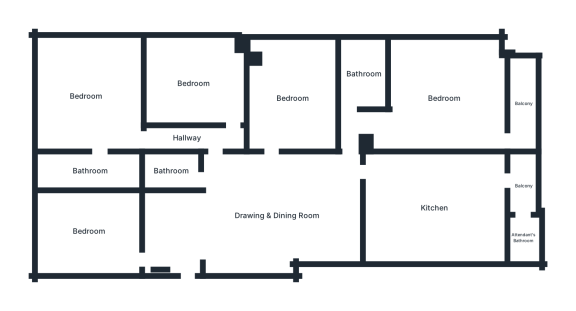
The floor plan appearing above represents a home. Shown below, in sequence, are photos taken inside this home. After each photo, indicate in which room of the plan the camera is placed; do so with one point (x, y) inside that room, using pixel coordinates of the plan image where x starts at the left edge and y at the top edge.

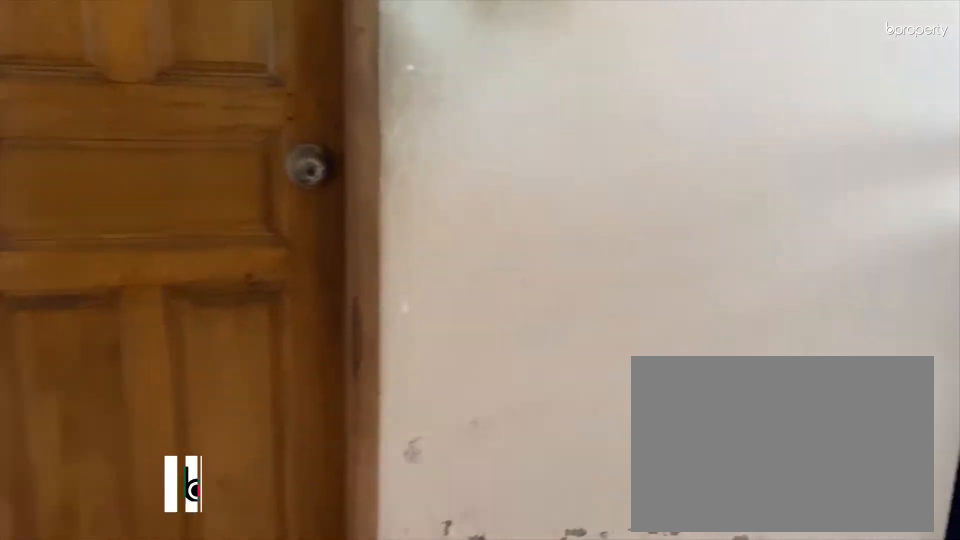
(365, 123)
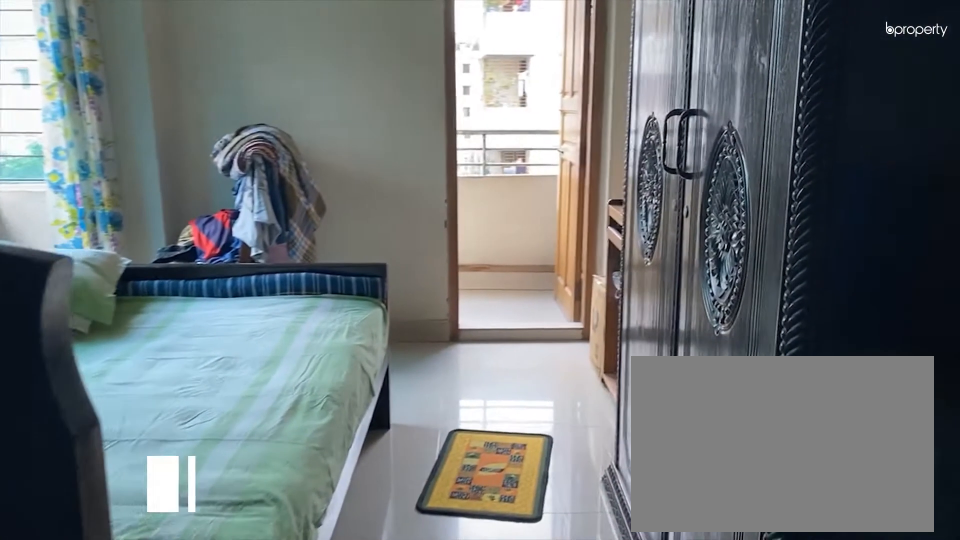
(441, 100)
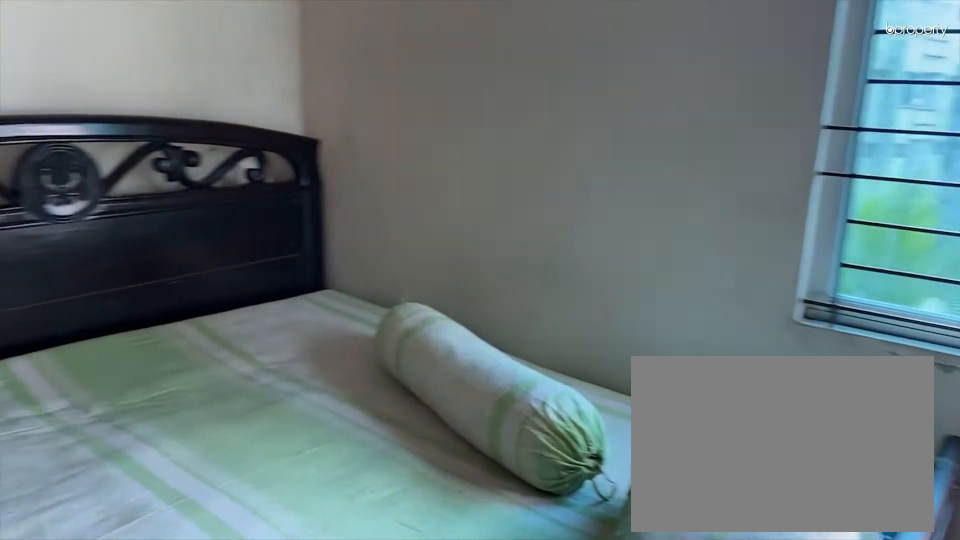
(441, 100)
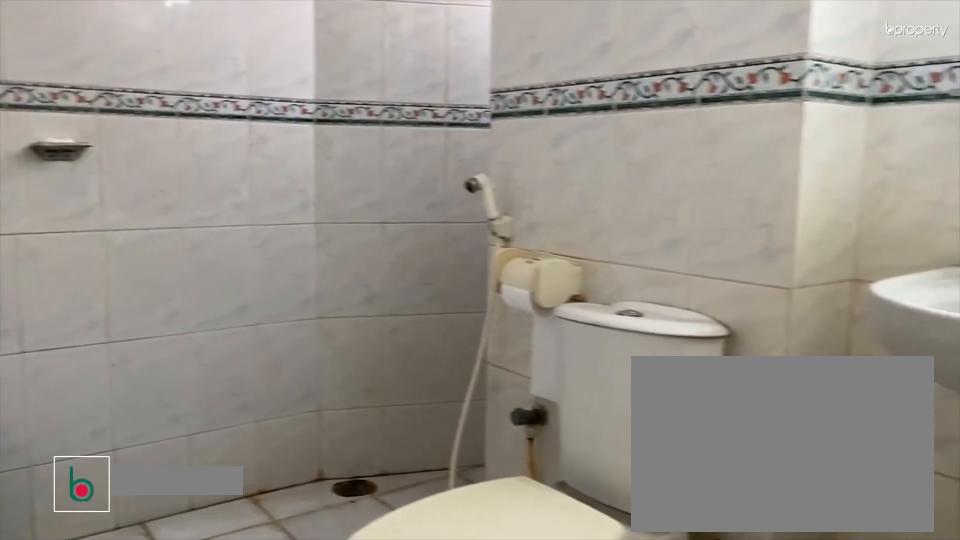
(367, 75)
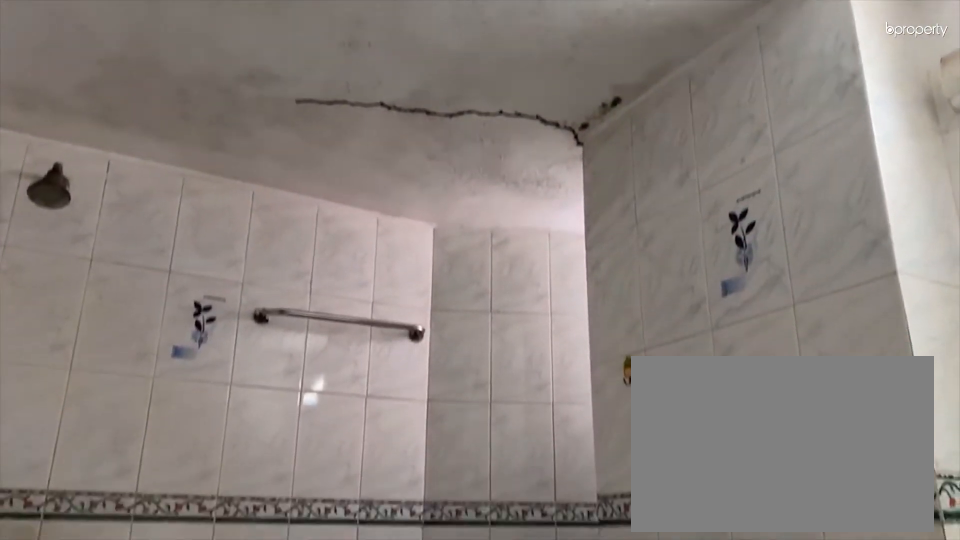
(367, 75)
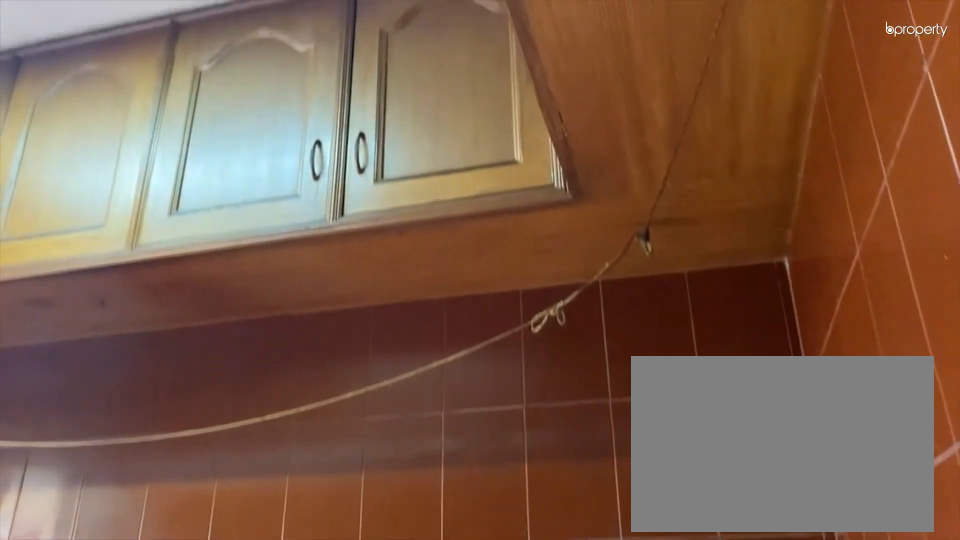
(436, 202)
